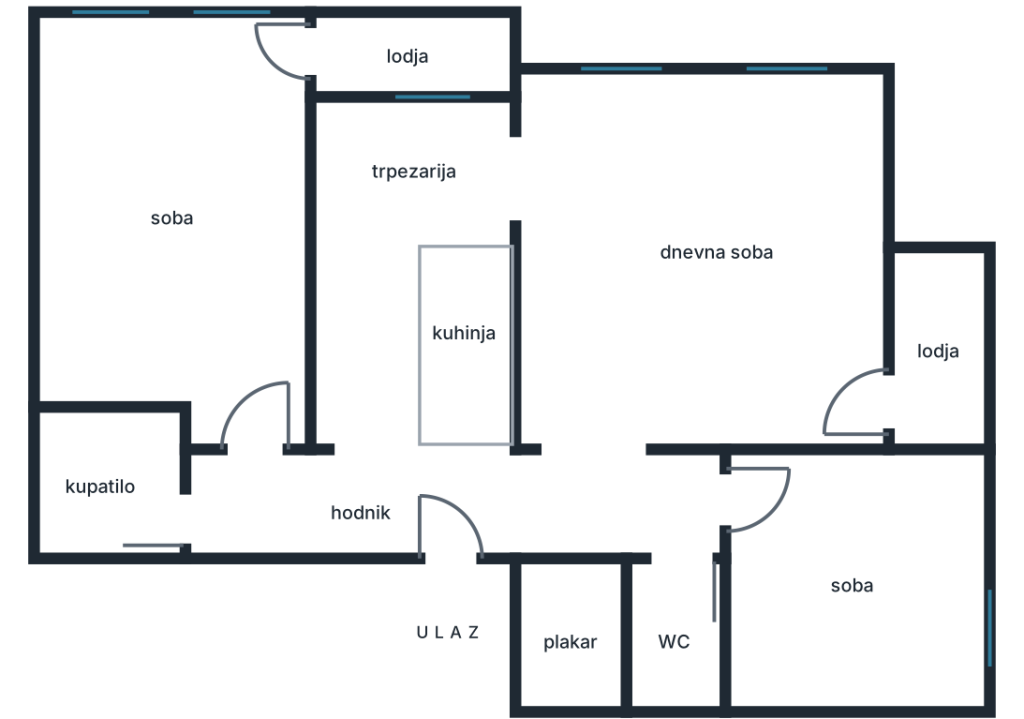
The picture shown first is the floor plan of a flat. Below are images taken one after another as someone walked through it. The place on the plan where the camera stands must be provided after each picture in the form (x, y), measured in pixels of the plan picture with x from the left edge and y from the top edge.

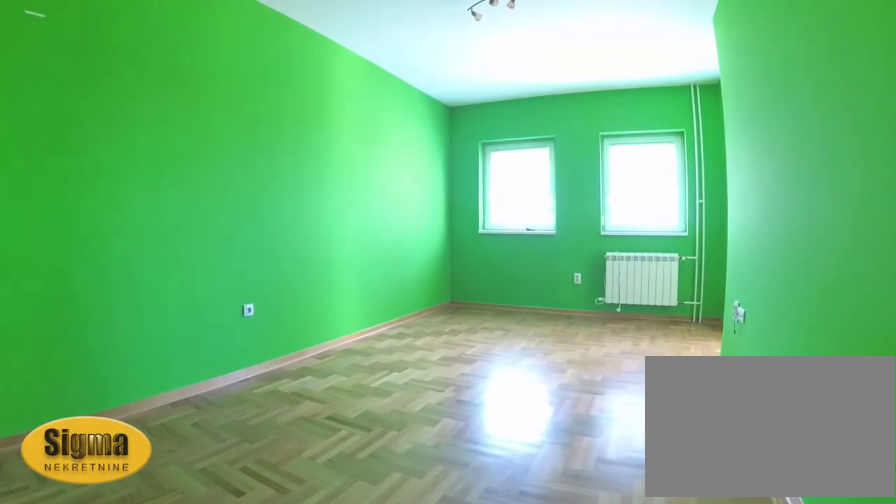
(262, 450)
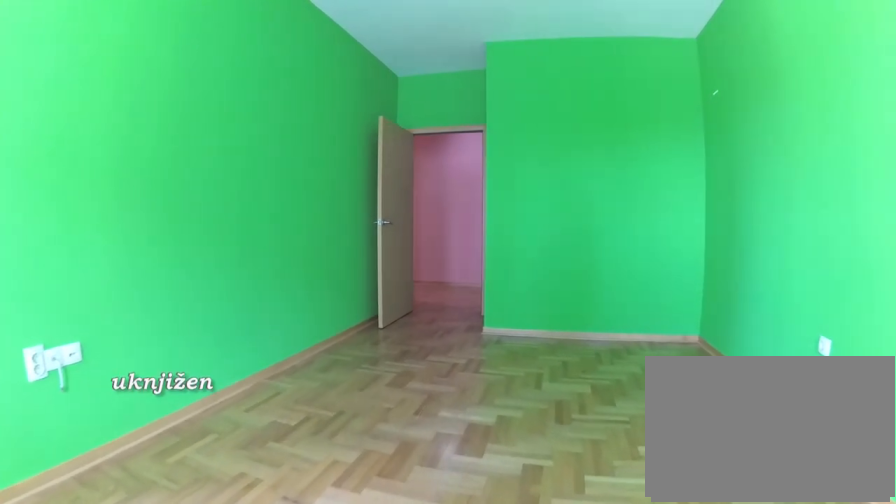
(117, 128)
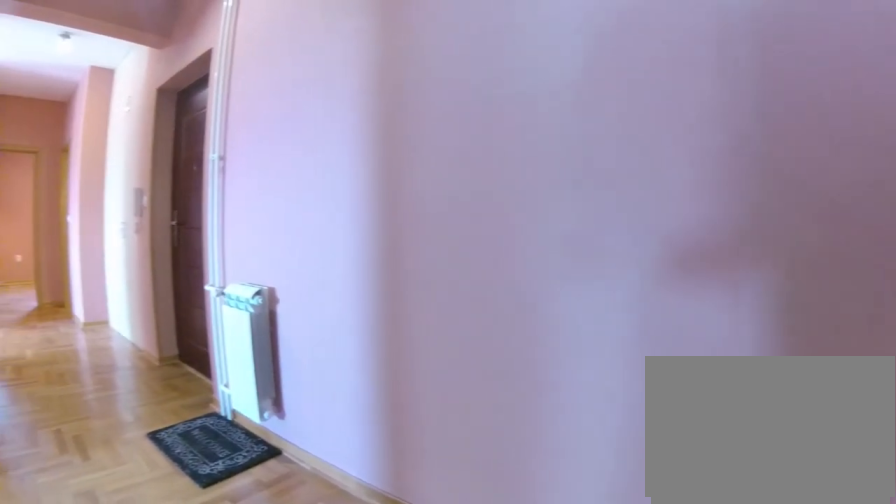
(245, 466)
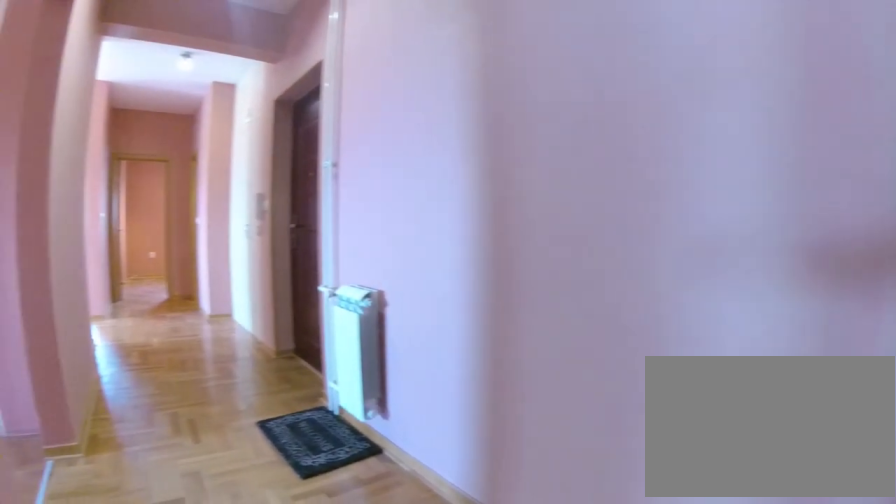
(242, 473)
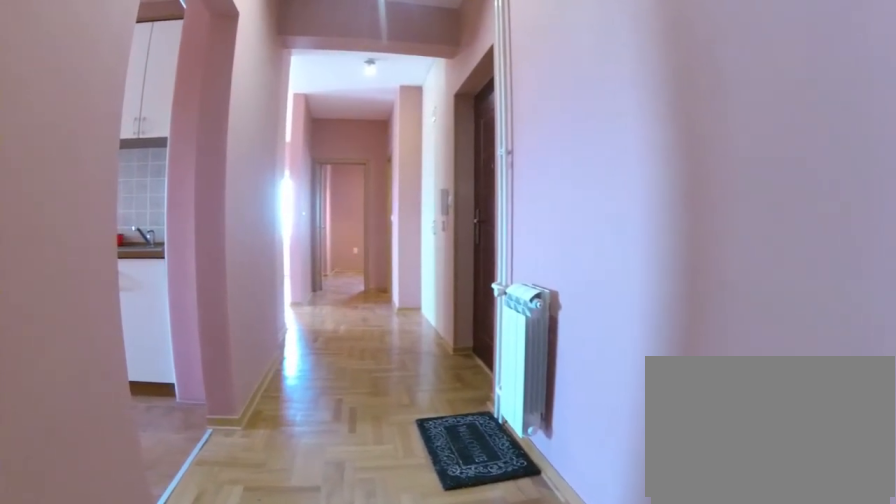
(239, 500)
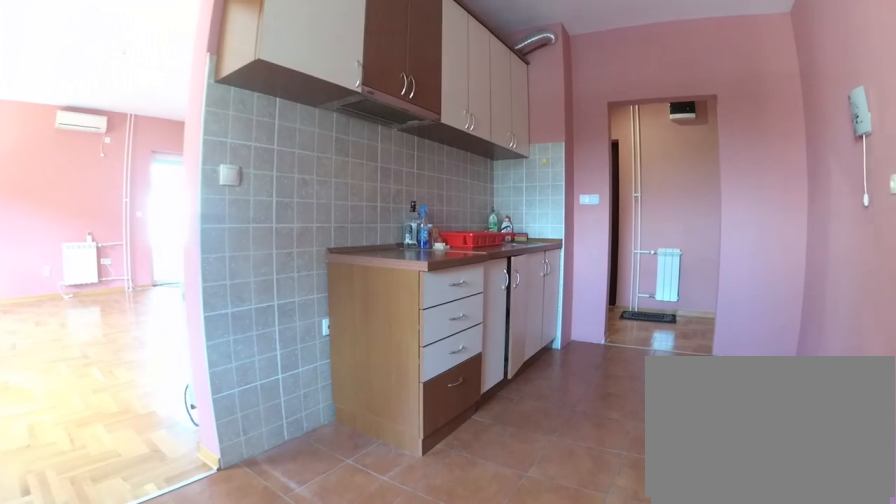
(359, 178)
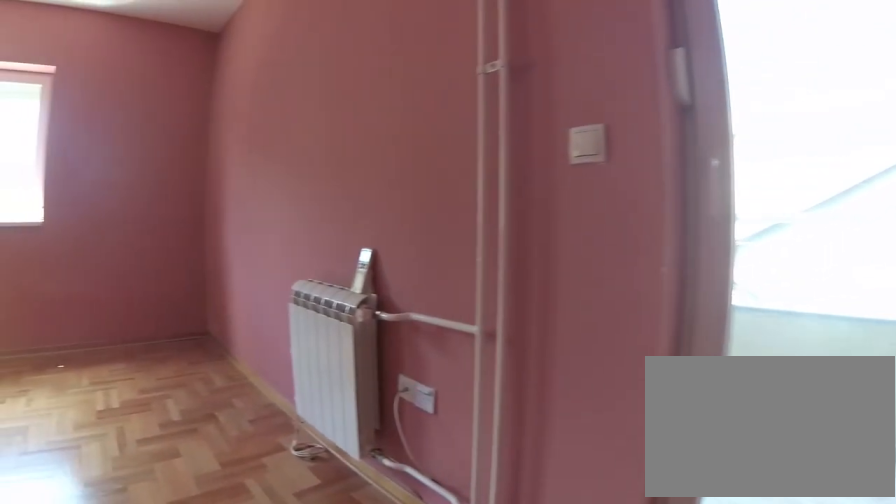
(834, 409)
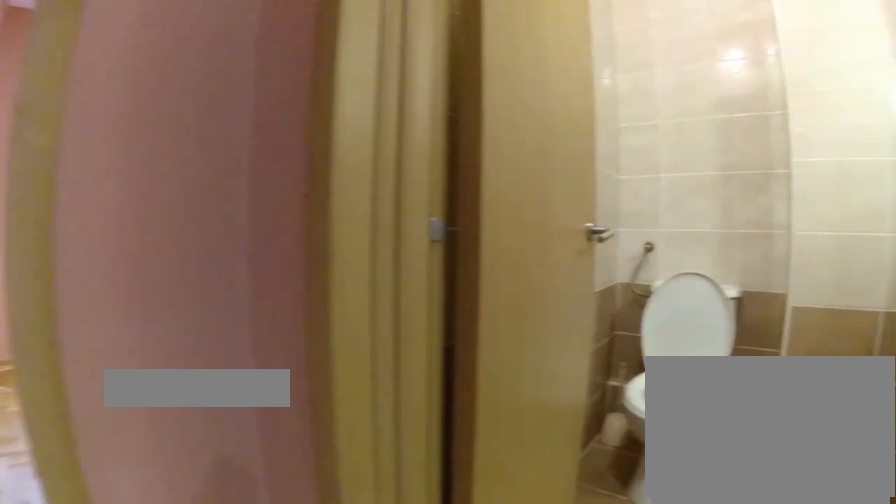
(628, 515)
